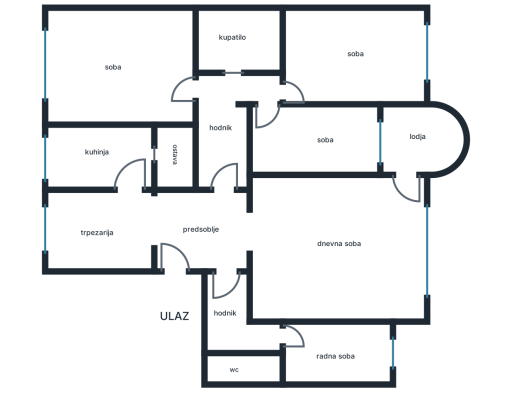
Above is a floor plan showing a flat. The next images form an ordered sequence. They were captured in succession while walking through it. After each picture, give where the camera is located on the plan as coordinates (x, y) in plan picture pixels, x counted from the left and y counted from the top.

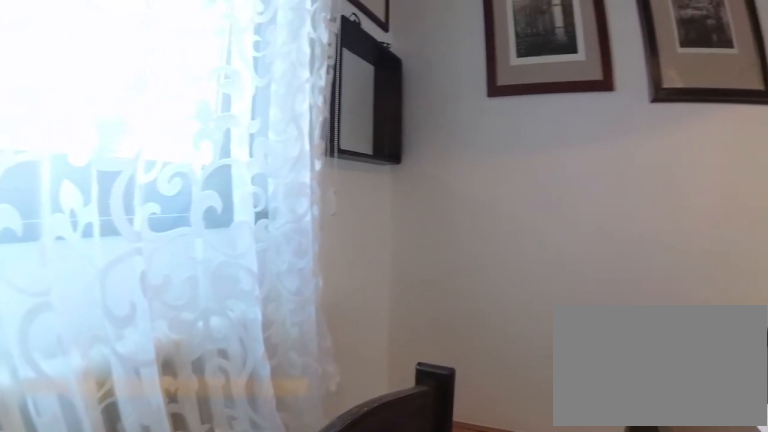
(76, 256)
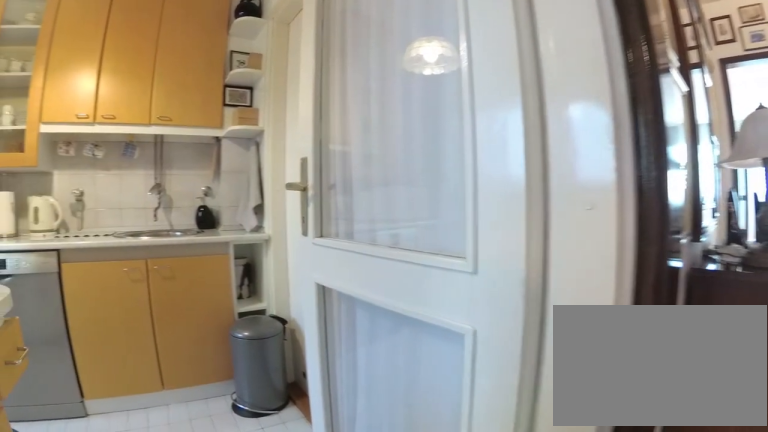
(117, 221)
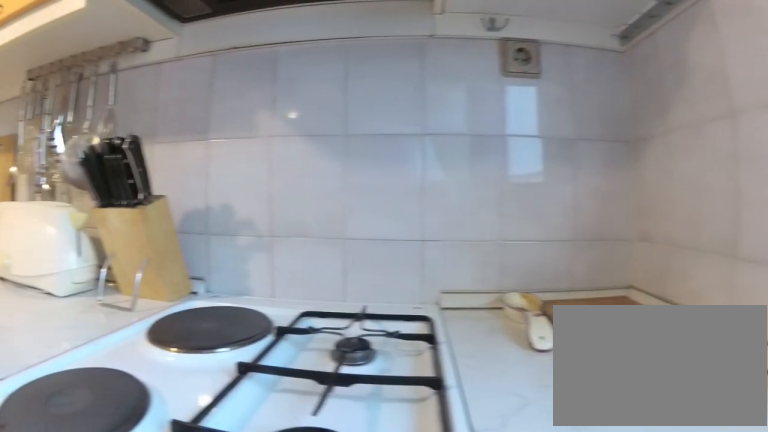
(70, 145)
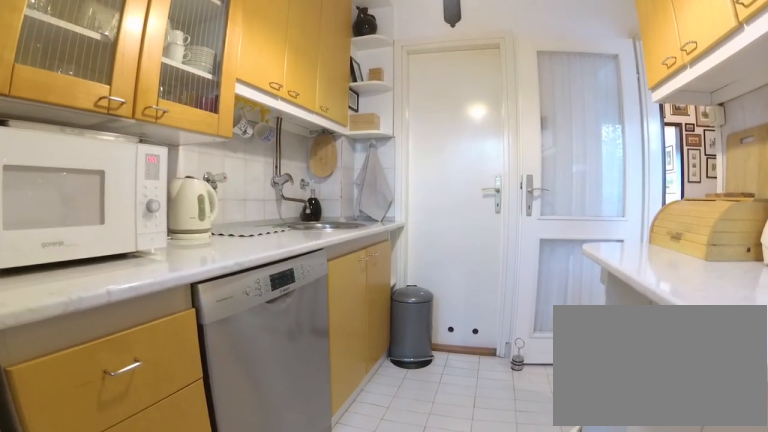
(56, 159)
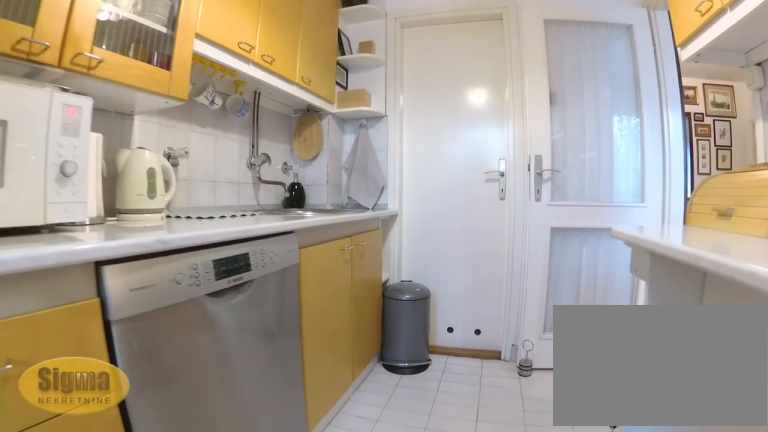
(69, 158)
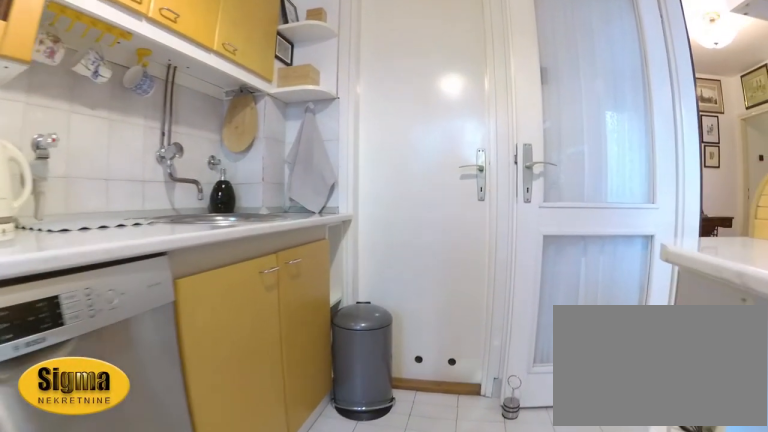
(82, 158)
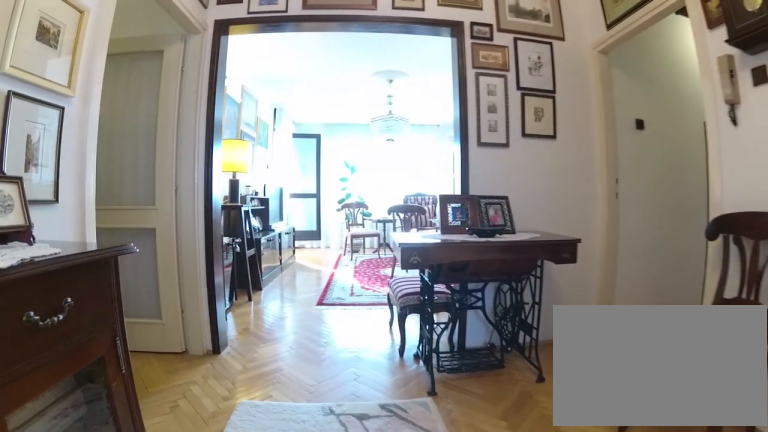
(145, 221)
